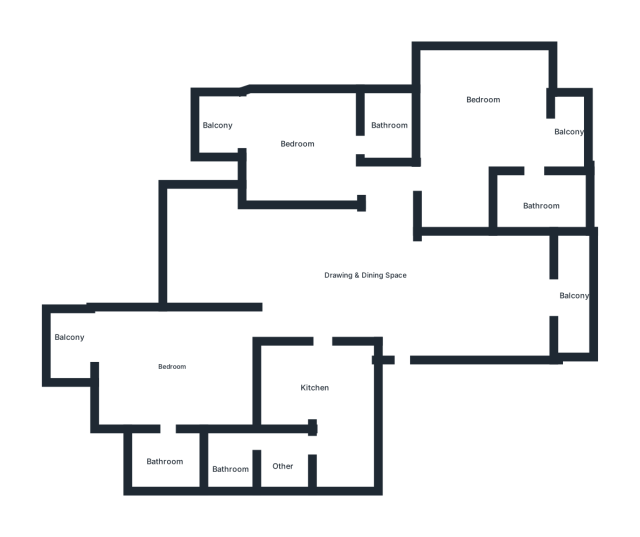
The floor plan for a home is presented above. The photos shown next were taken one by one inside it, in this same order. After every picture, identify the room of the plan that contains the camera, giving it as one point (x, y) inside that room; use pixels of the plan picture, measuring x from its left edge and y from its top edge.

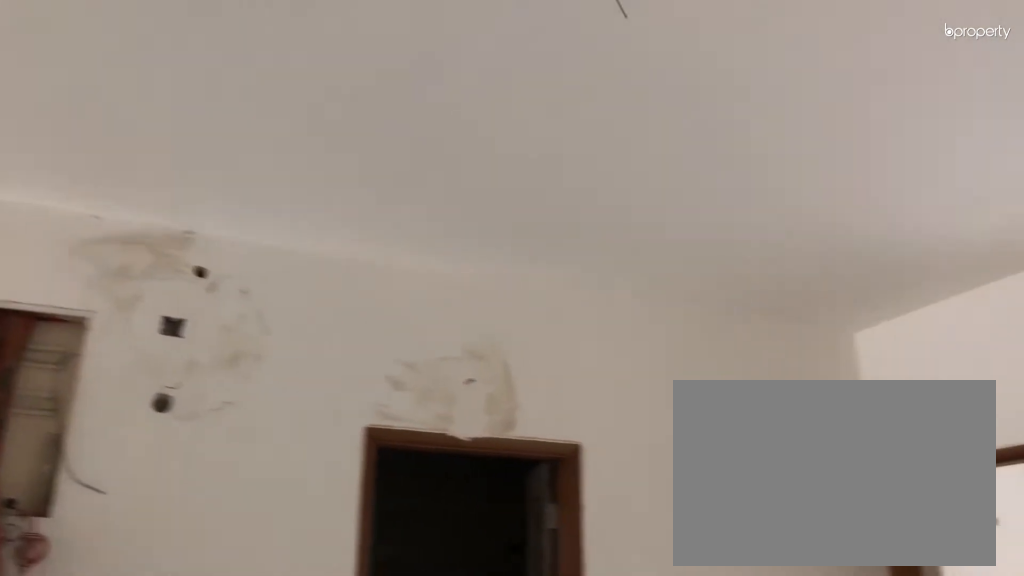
(311, 281)
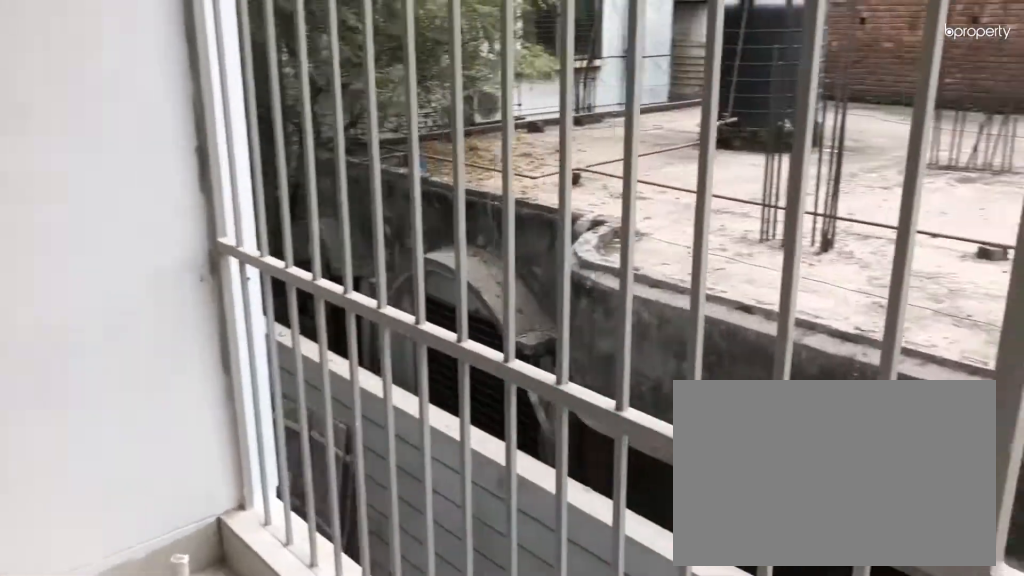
(566, 295)
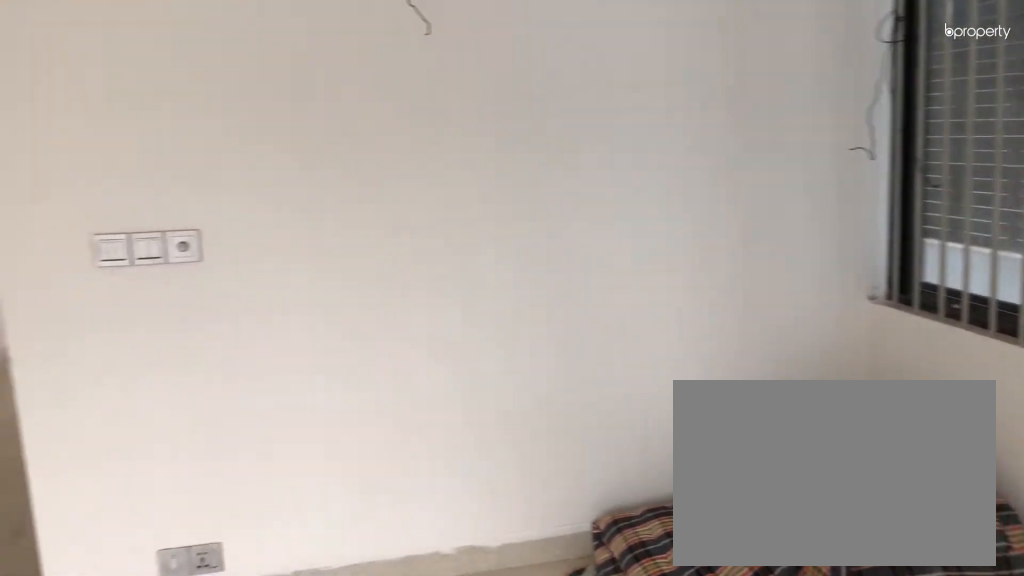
(488, 129)
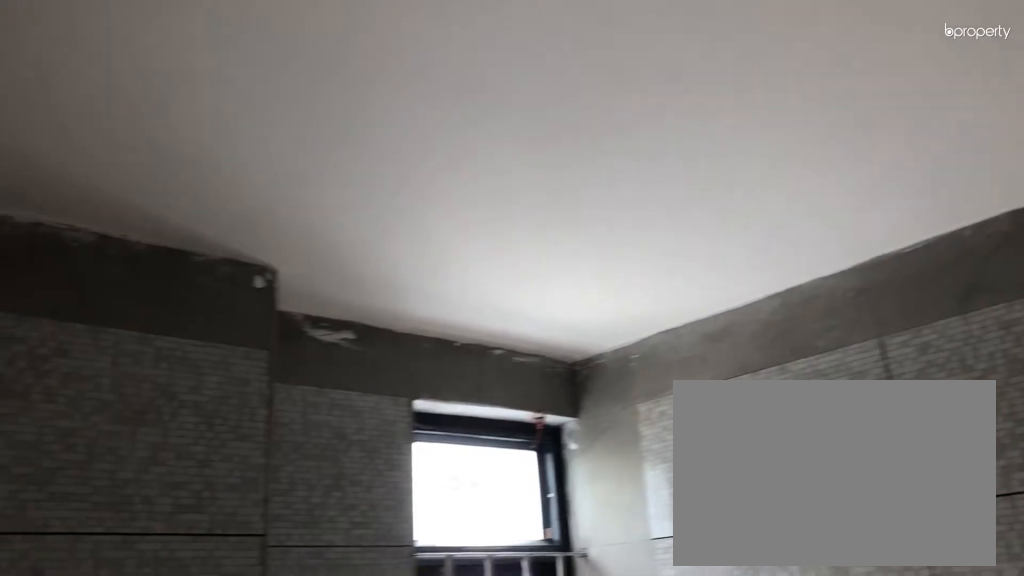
(535, 205)
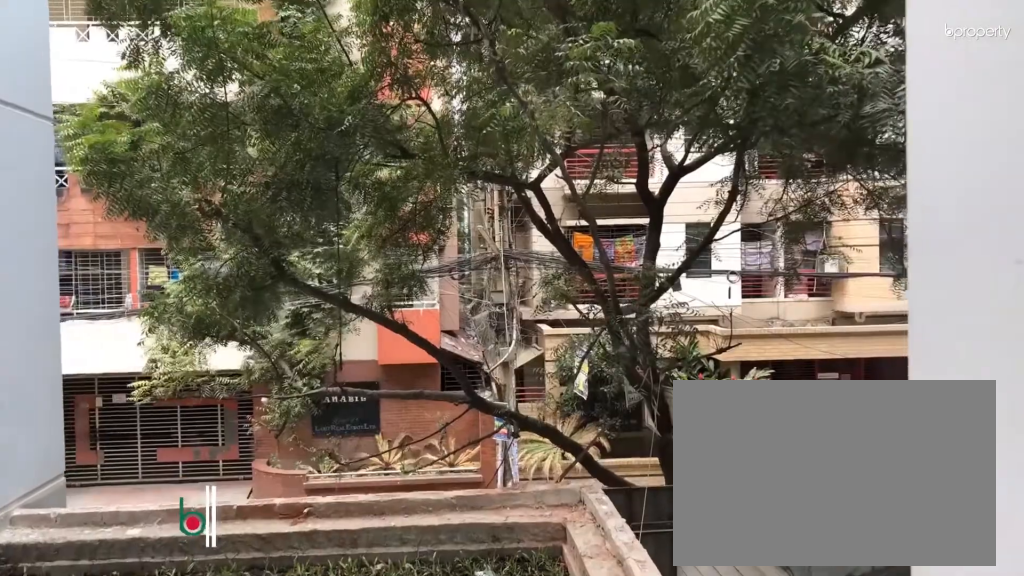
(239, 126)
